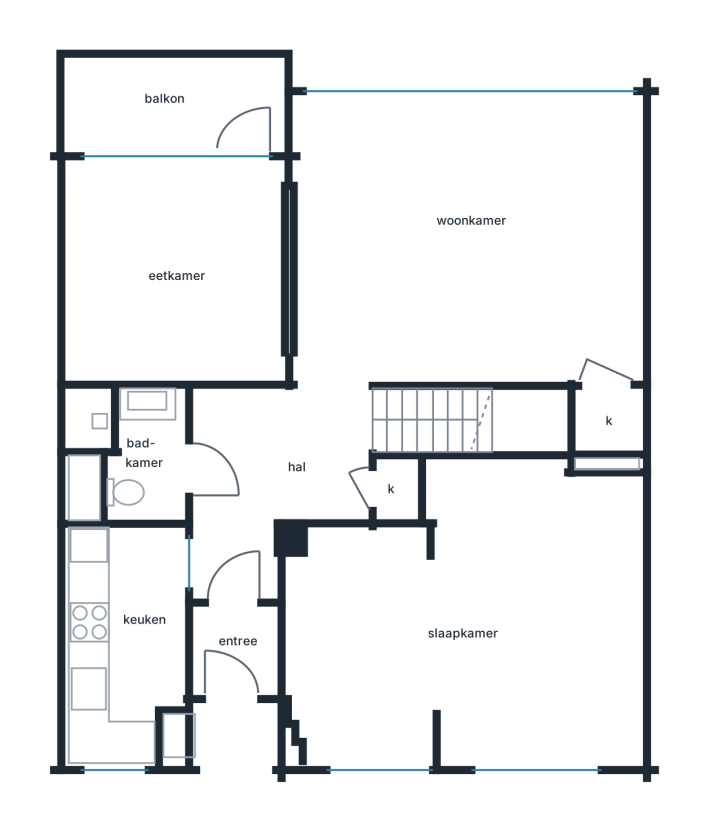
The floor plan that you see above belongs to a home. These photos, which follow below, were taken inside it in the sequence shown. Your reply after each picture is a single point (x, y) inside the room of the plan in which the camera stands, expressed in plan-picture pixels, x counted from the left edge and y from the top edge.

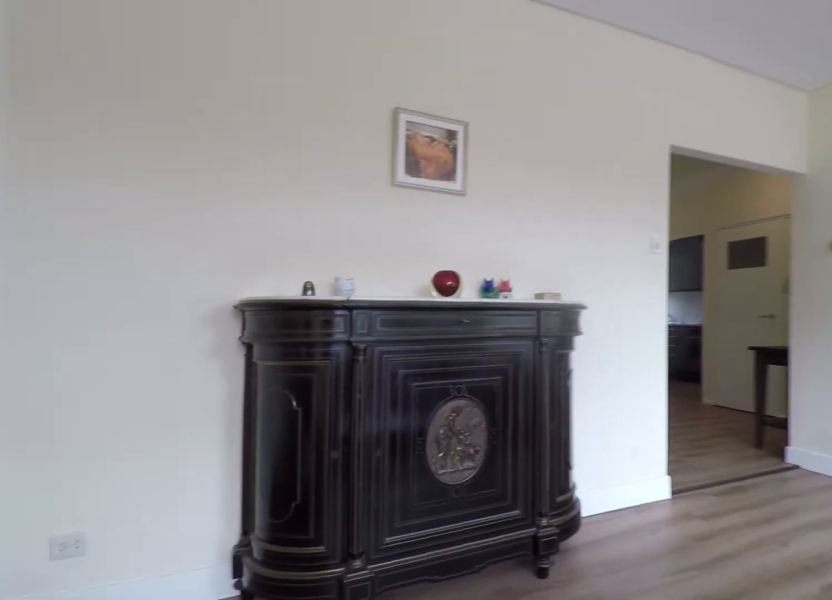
(382, 255)
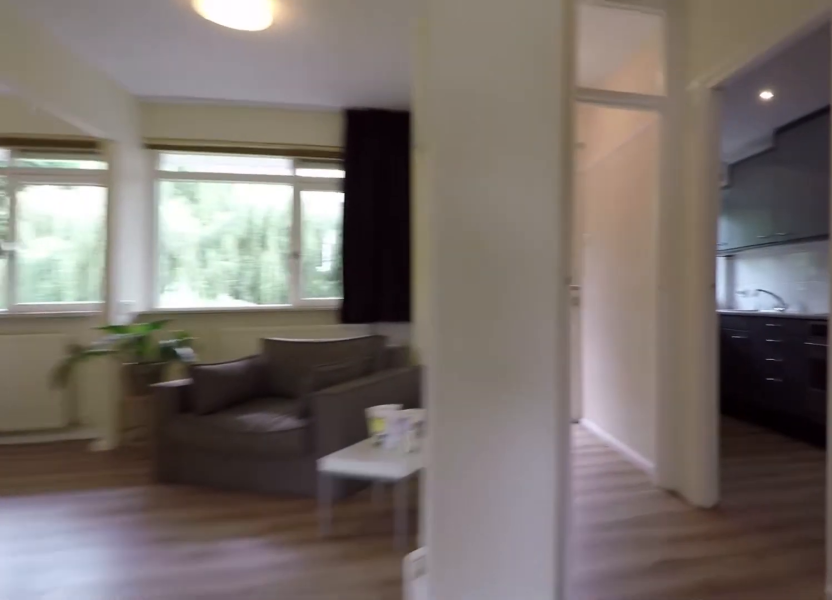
(265, 510)
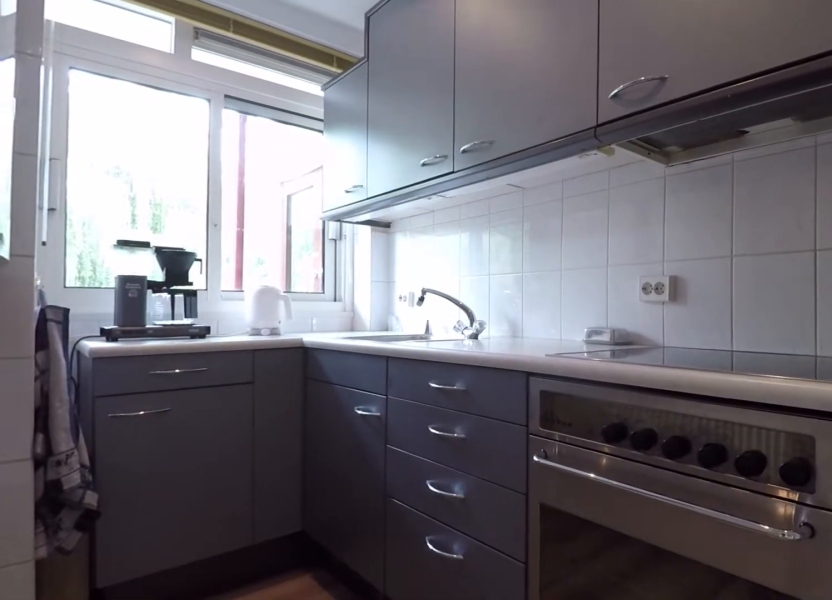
(123, 640)
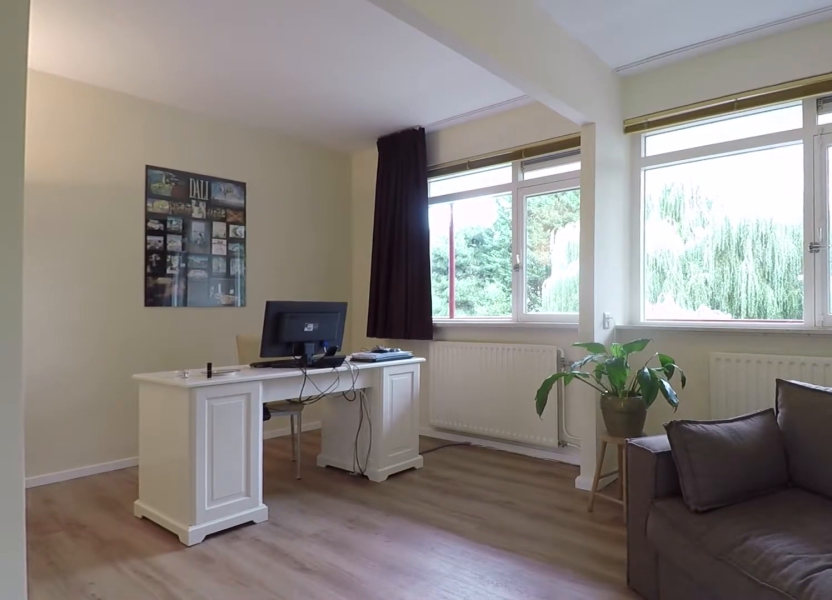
(472, 623)
